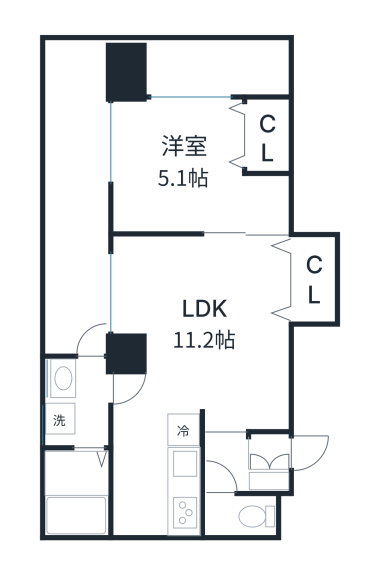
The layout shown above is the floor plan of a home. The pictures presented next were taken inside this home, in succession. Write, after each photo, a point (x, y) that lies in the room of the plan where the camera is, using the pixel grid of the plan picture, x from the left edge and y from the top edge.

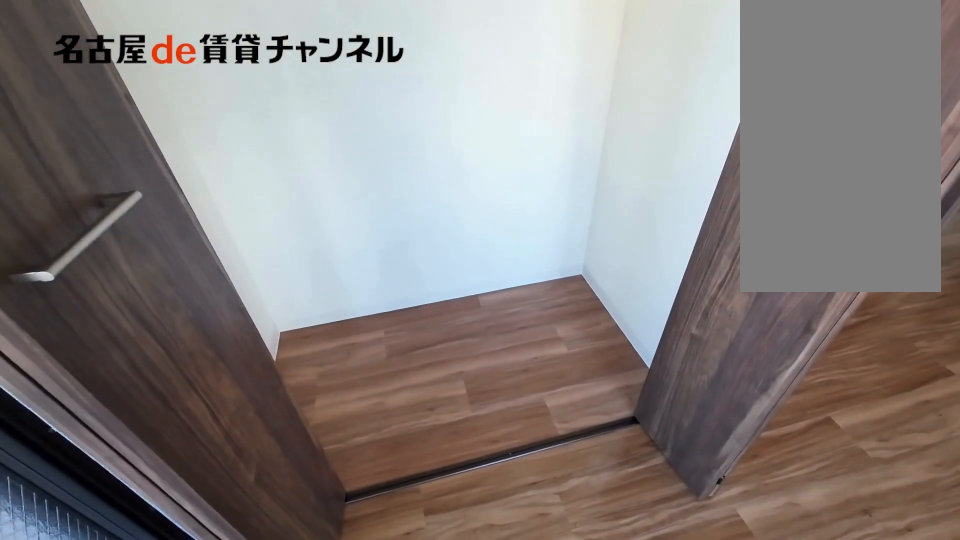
(268, 136)
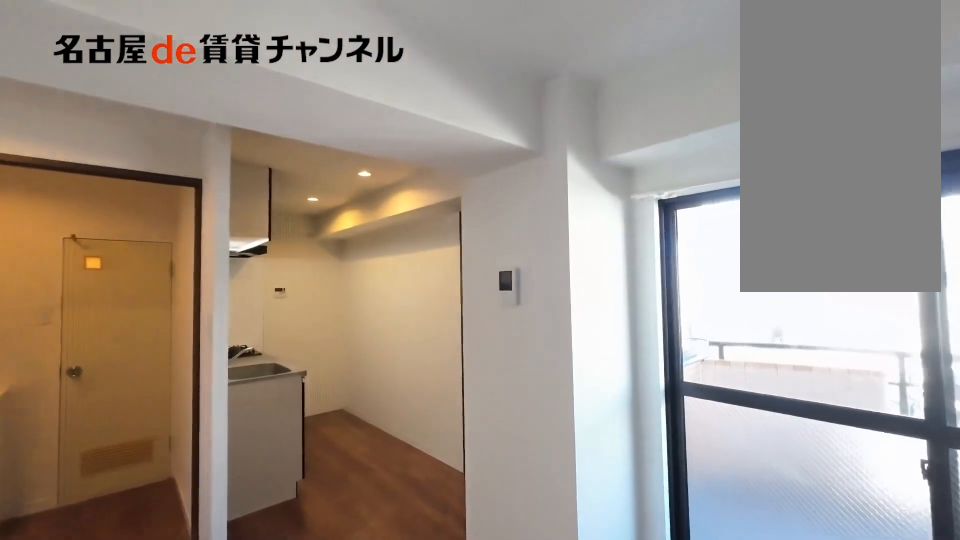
(200, 357)
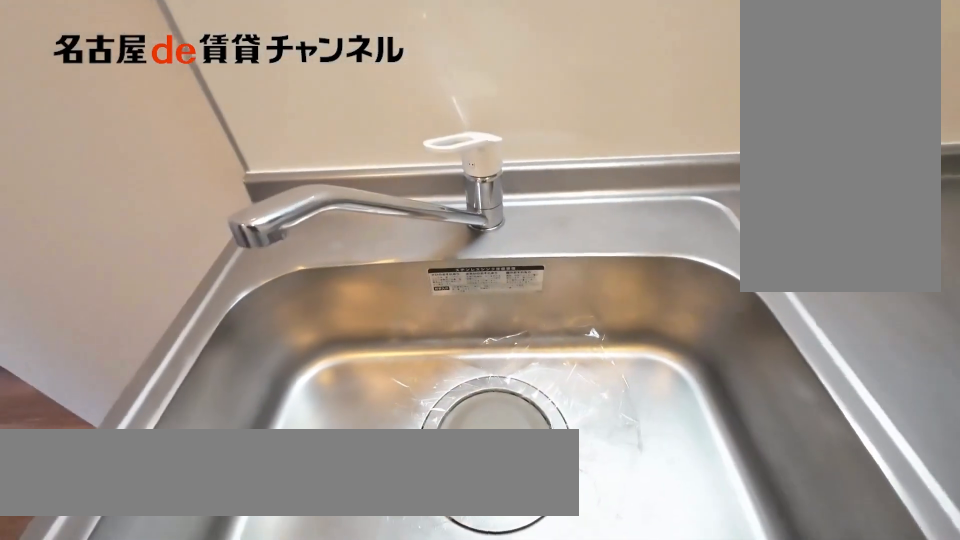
(185, 471)
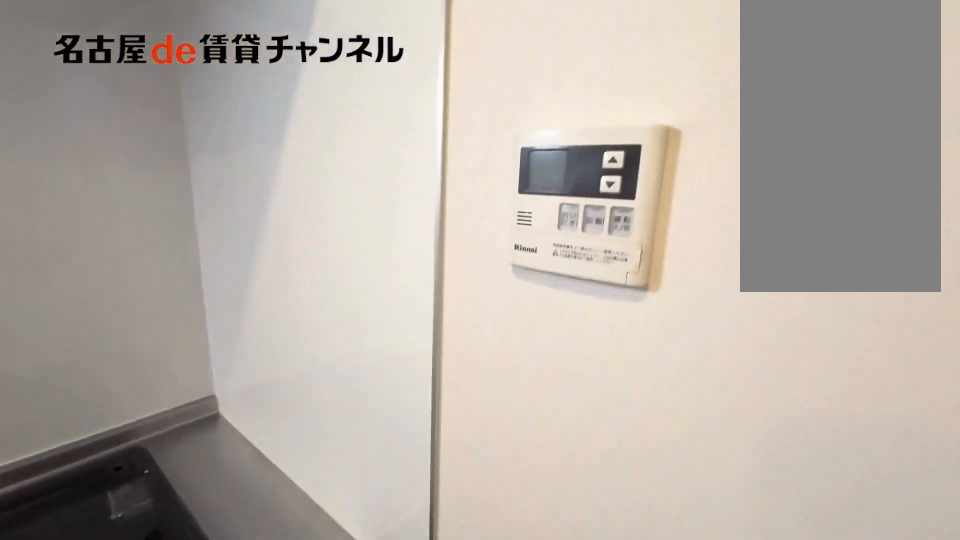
(185, 471)
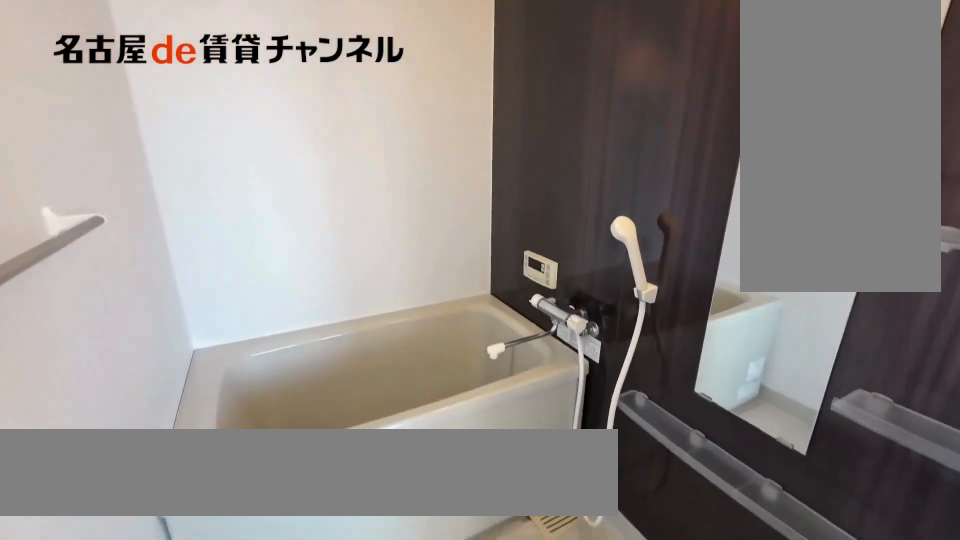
(79, 490)
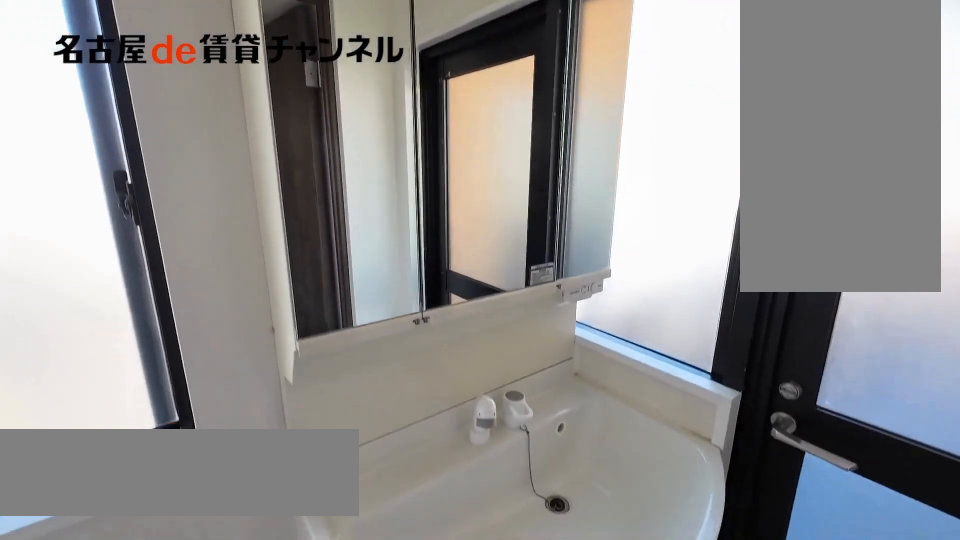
(79, 401)
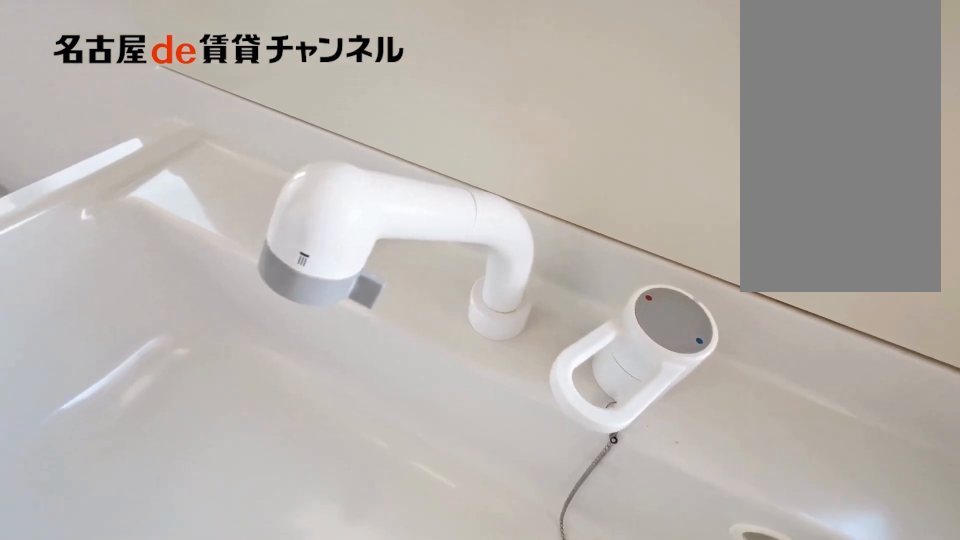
(79, 401)
